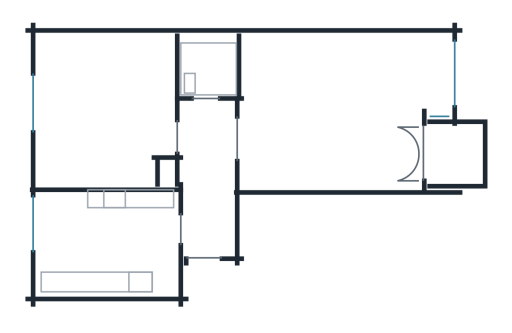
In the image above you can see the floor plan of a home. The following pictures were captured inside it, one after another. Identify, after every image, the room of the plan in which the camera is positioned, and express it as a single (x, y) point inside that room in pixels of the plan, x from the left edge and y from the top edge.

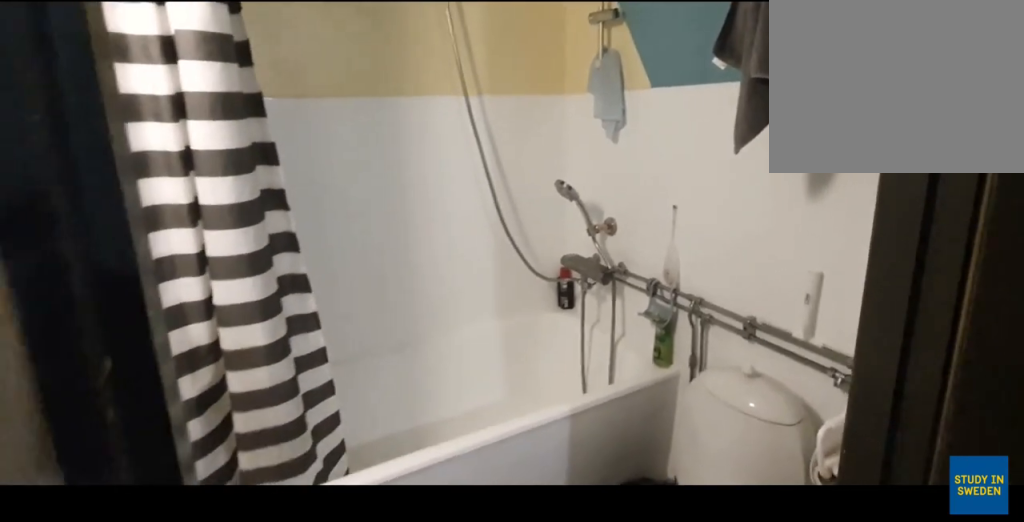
(208, 70)
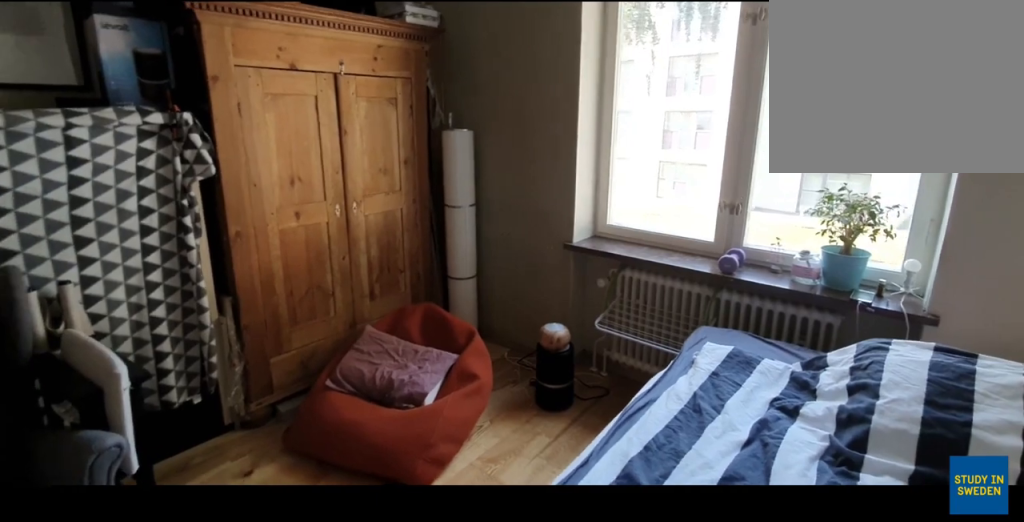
(105, 102)
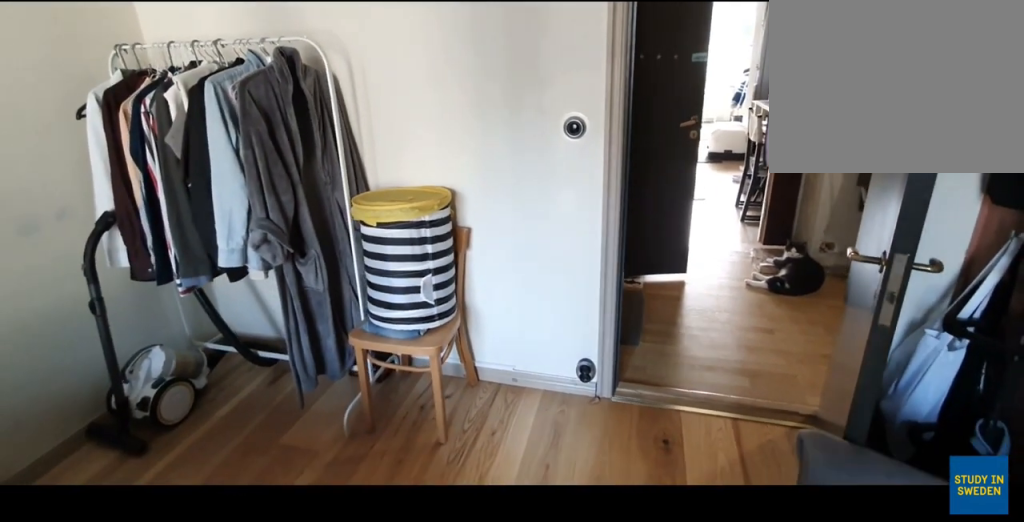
(105, 102)
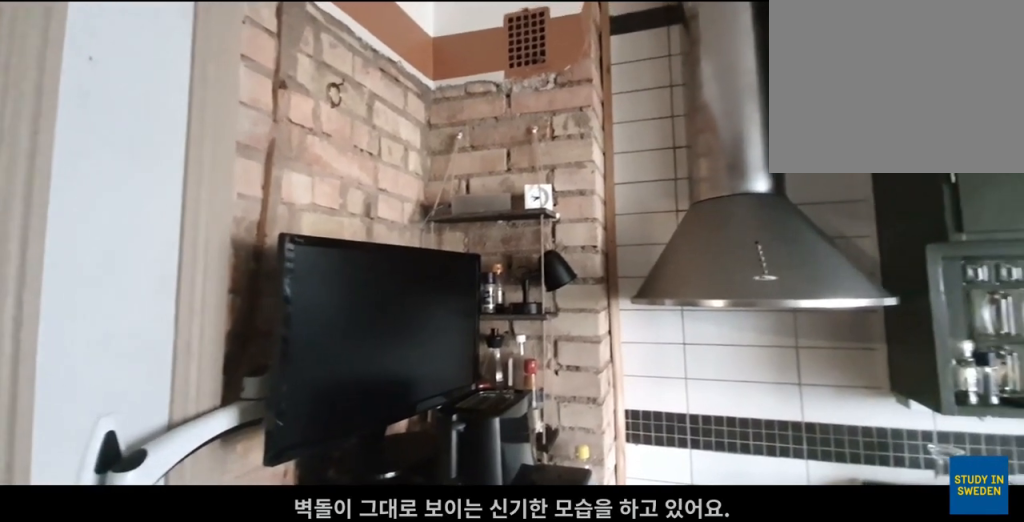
(108, 244)
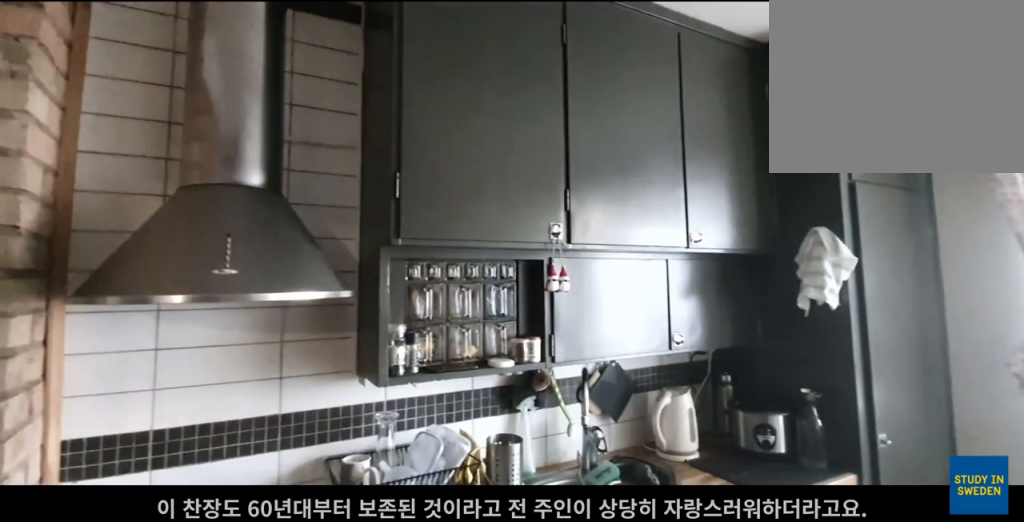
(108, 244)
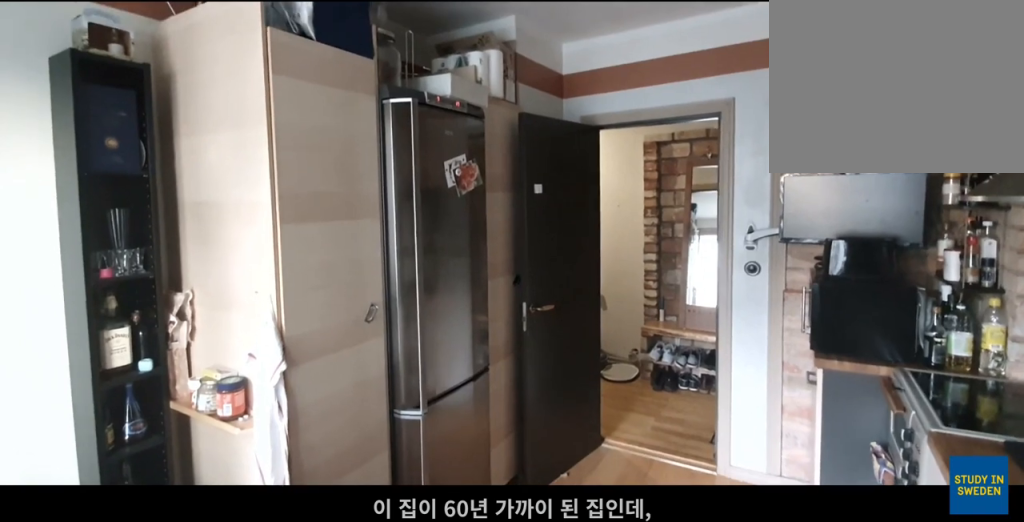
(108, 244)
